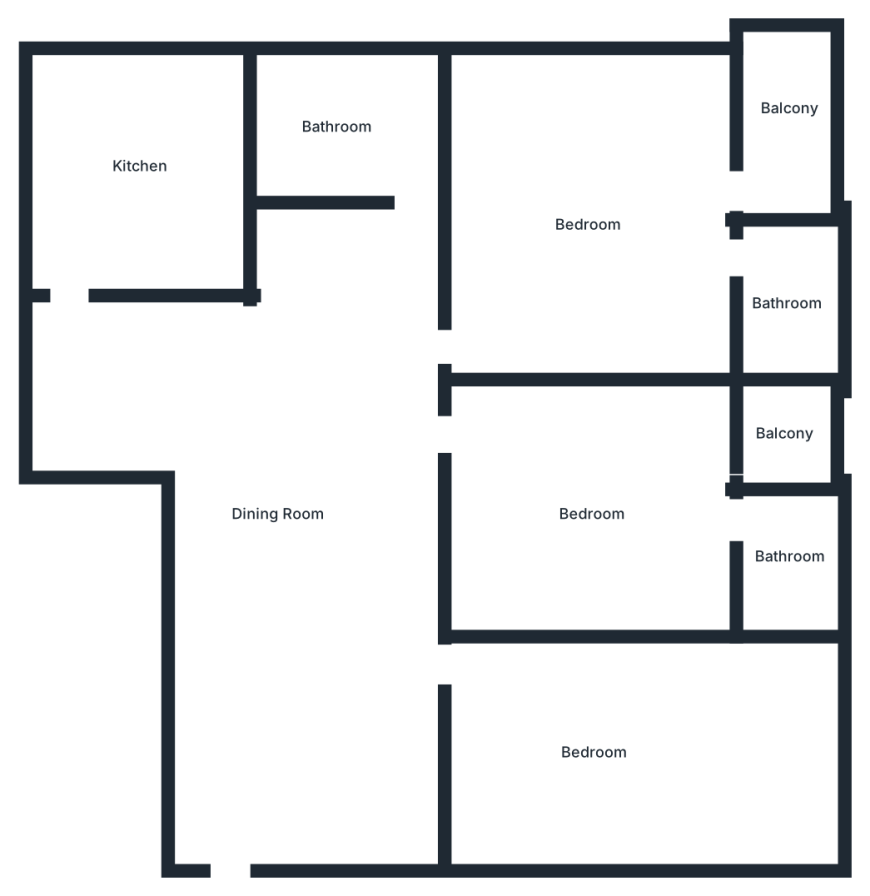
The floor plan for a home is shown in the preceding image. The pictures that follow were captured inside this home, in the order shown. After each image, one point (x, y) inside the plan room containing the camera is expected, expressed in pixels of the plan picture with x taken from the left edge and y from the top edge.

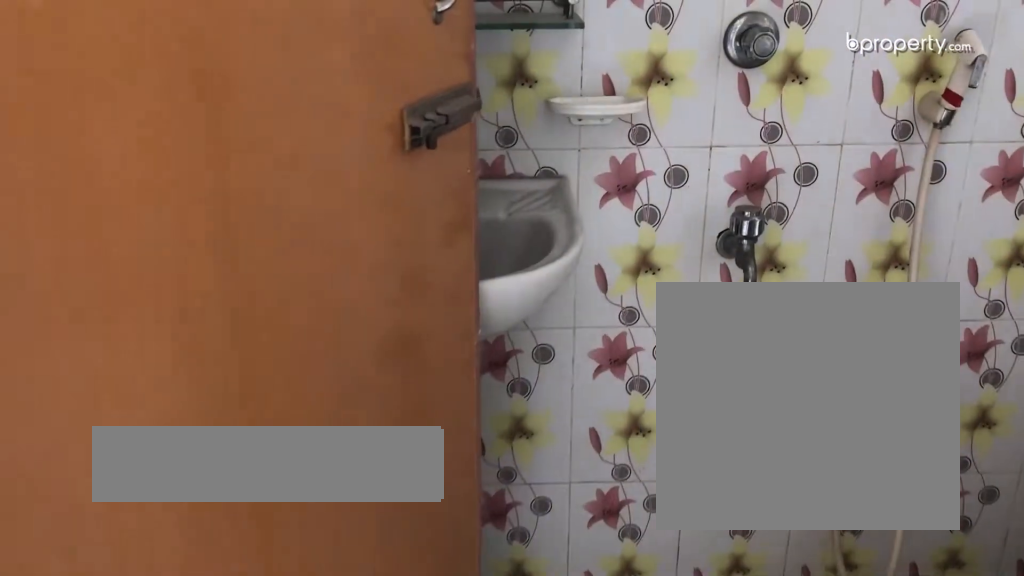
(790, 563)
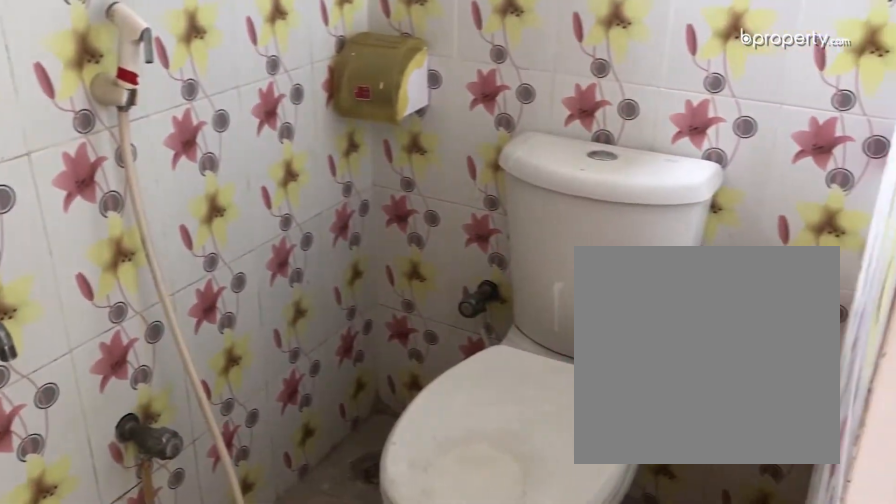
(790, 563)
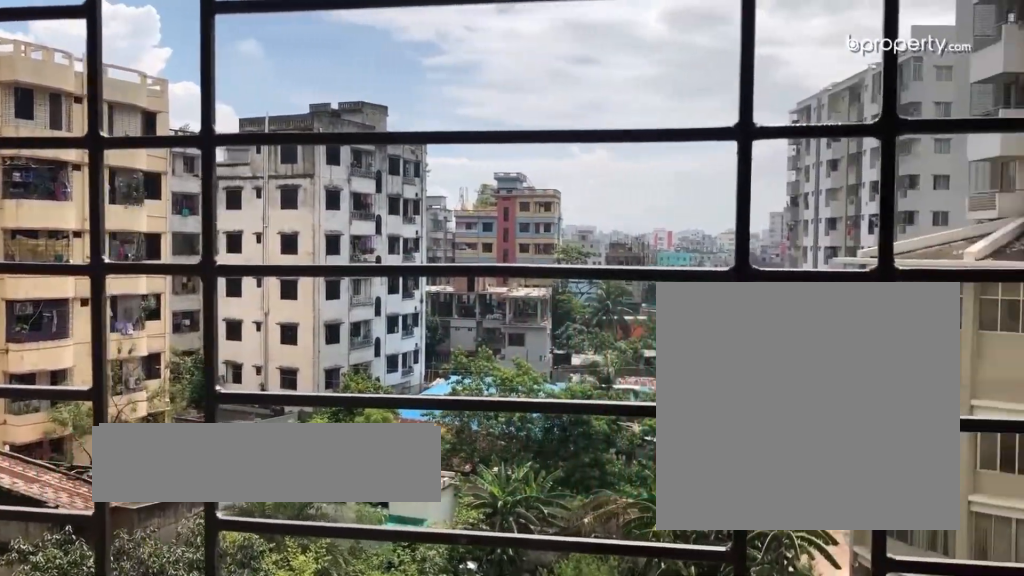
(787, 435)
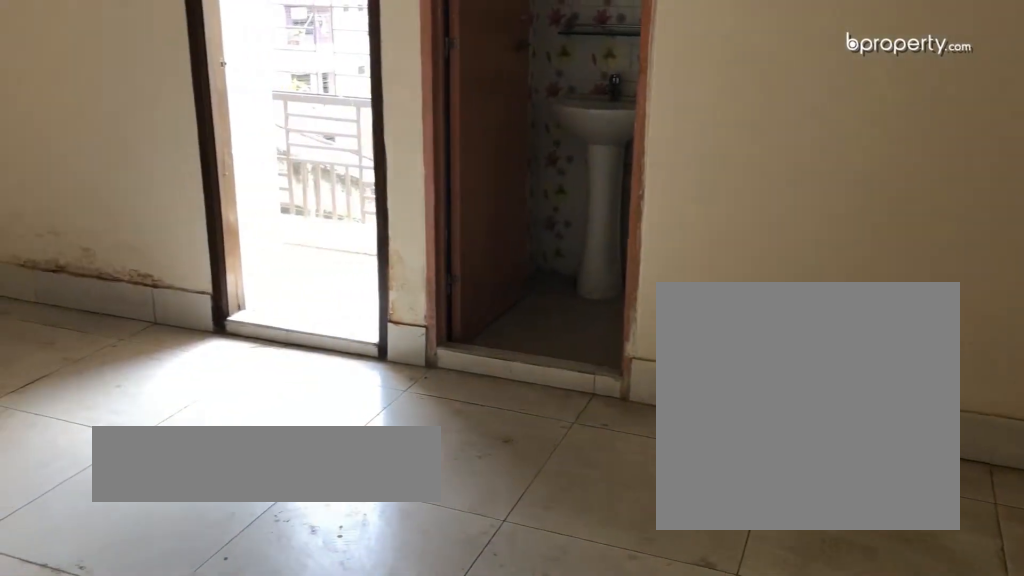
(580, 227)
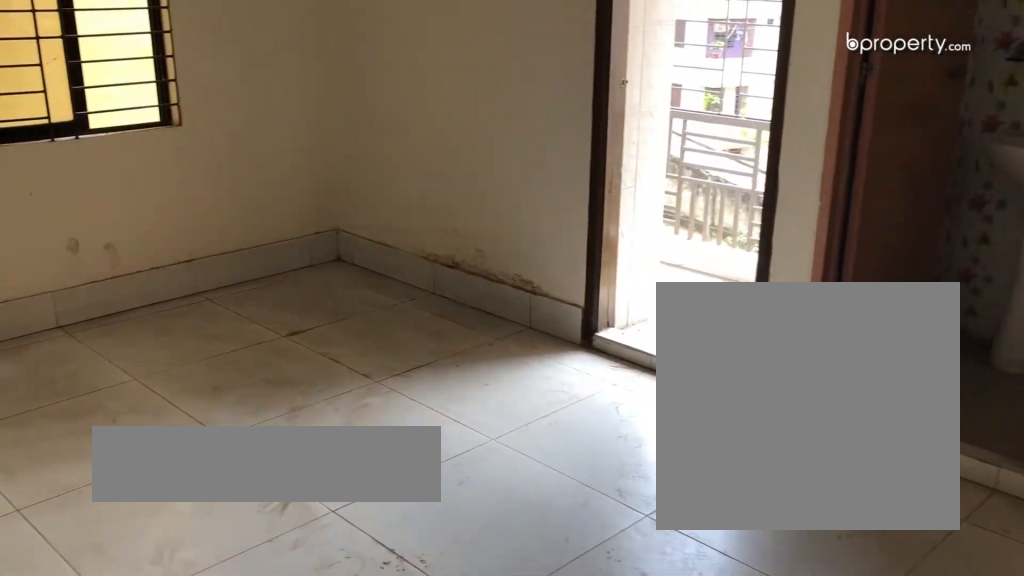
(580, 227)
